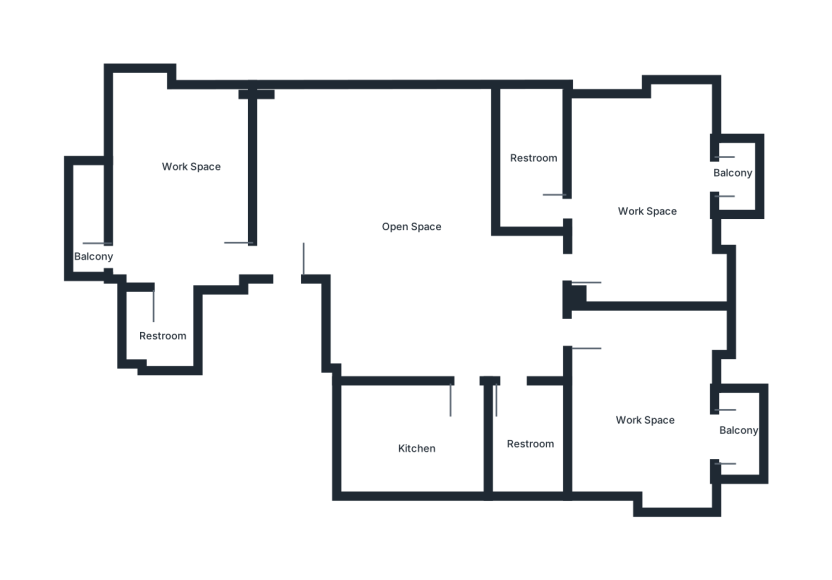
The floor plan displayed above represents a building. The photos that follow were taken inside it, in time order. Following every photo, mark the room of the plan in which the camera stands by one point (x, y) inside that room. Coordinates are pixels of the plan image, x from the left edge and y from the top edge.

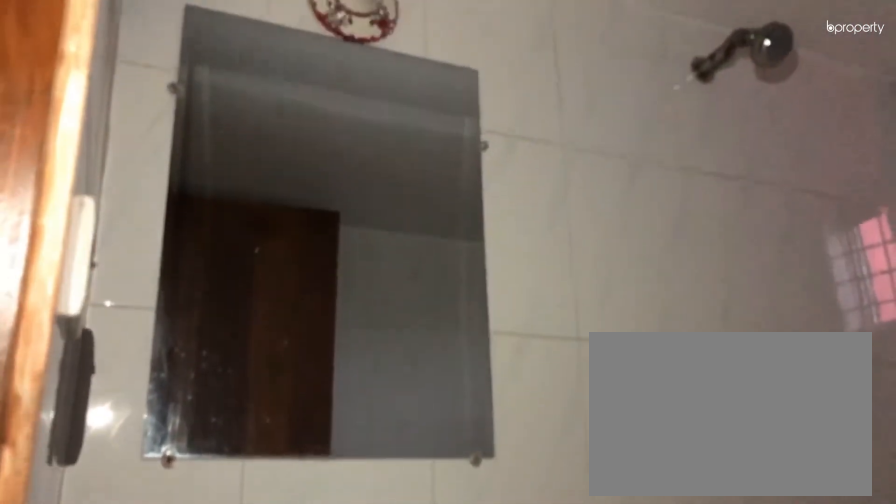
(530, 433)
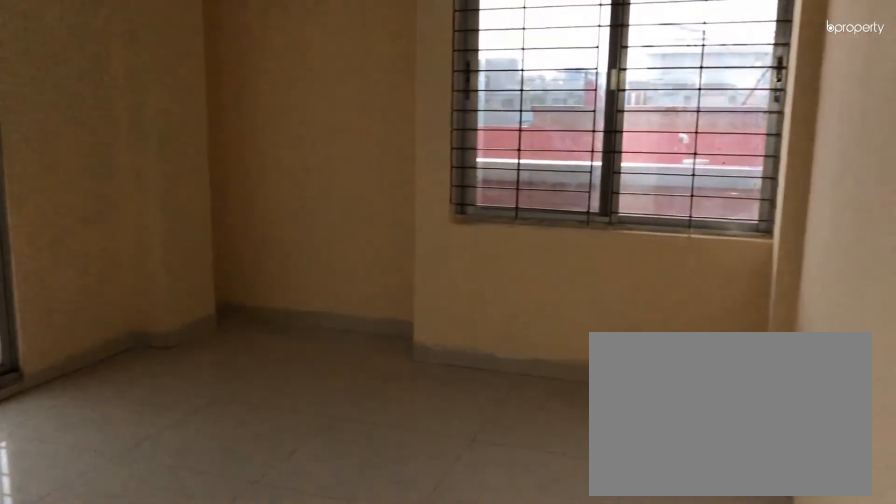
(642, 411)
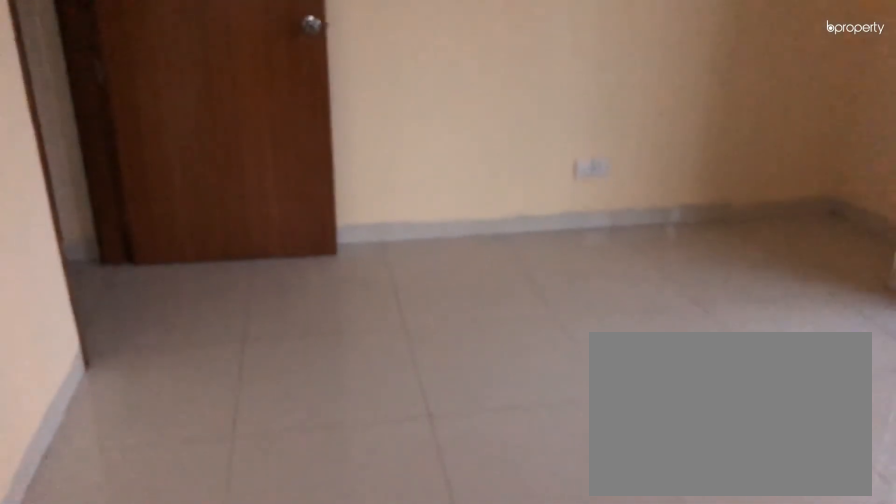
(641, 411)
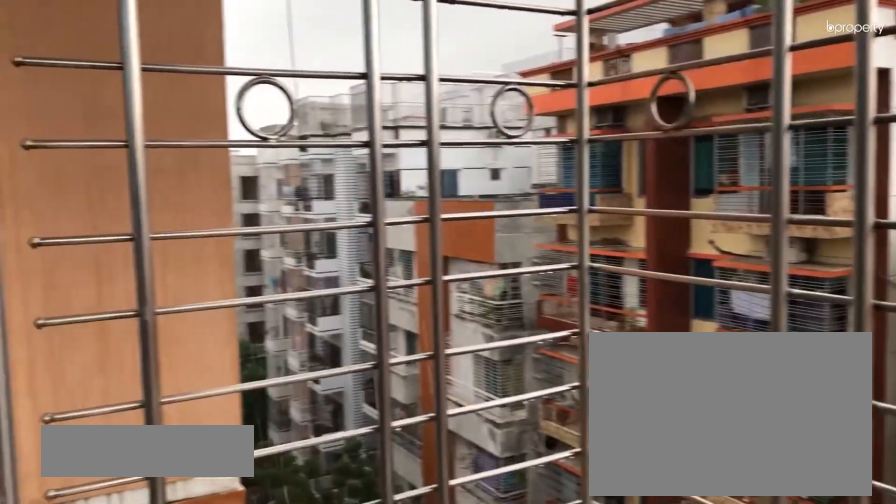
(734, 433)
